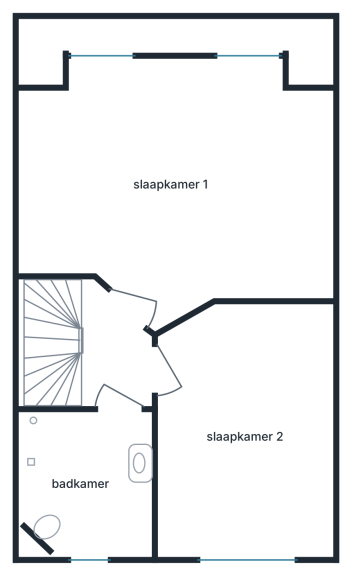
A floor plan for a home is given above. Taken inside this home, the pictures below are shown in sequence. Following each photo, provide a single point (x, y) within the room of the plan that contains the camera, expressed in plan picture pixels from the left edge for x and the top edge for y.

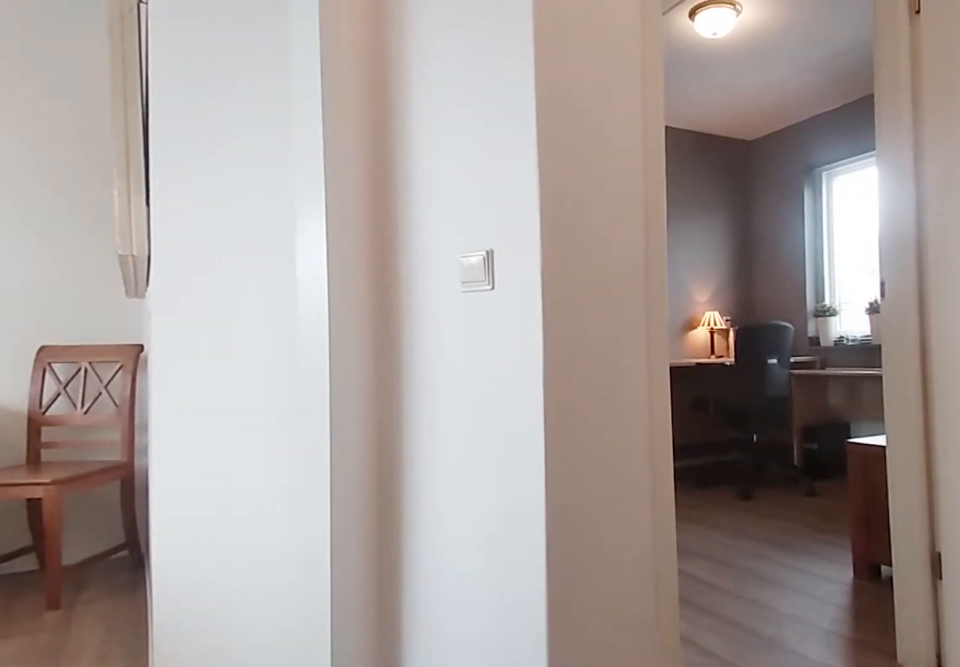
(113, 353)
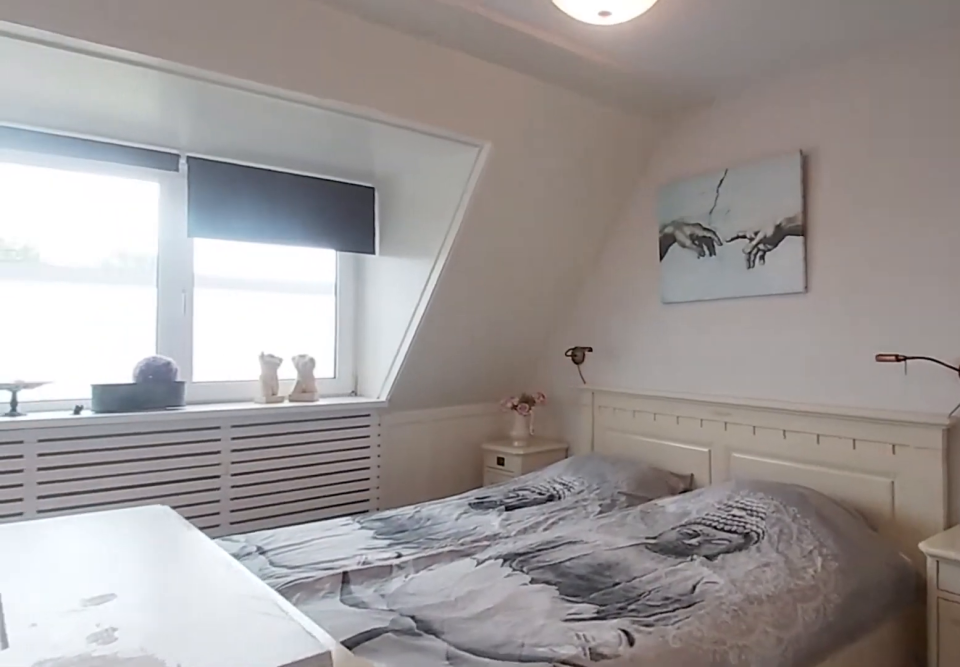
(179, 182)
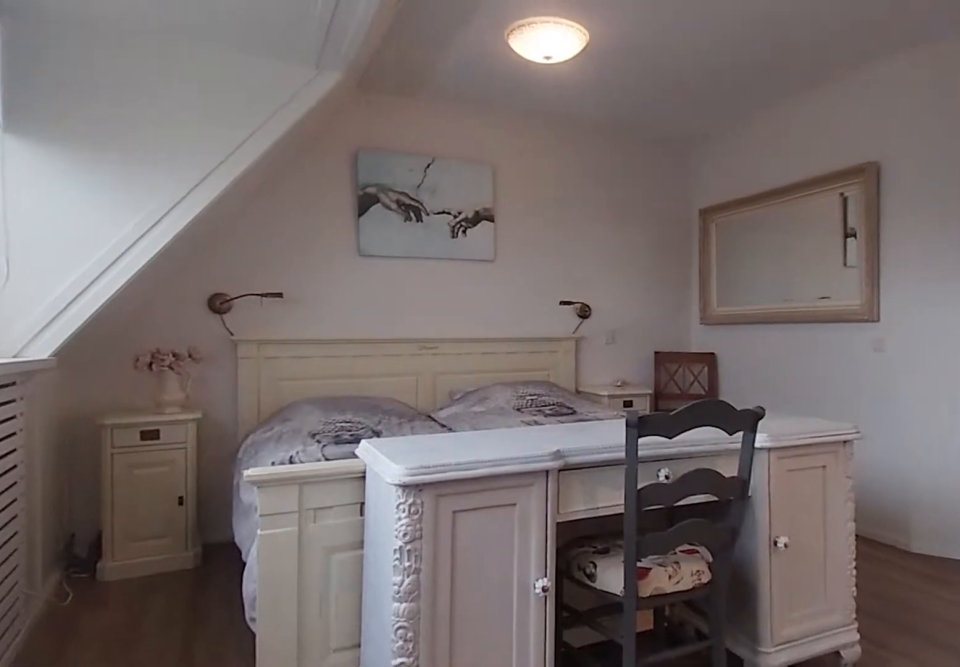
(179, 182)
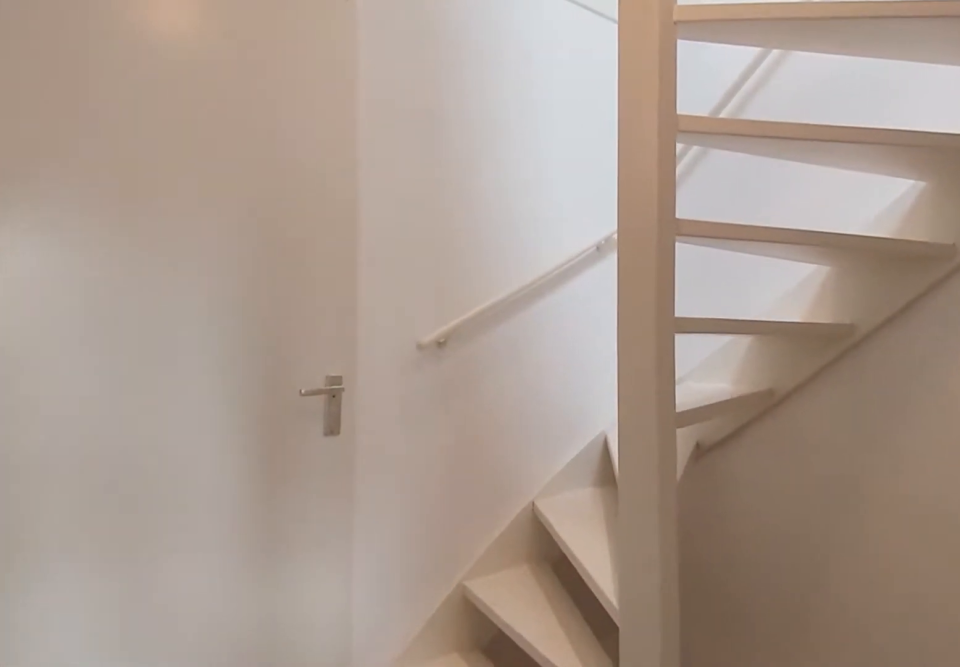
(113, 354)
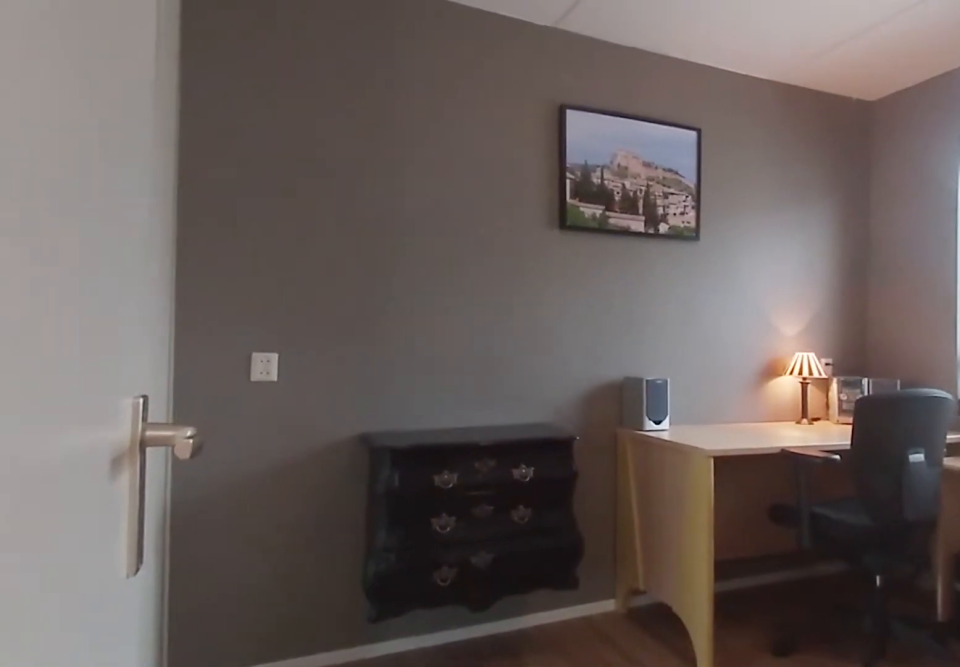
(245, 431)
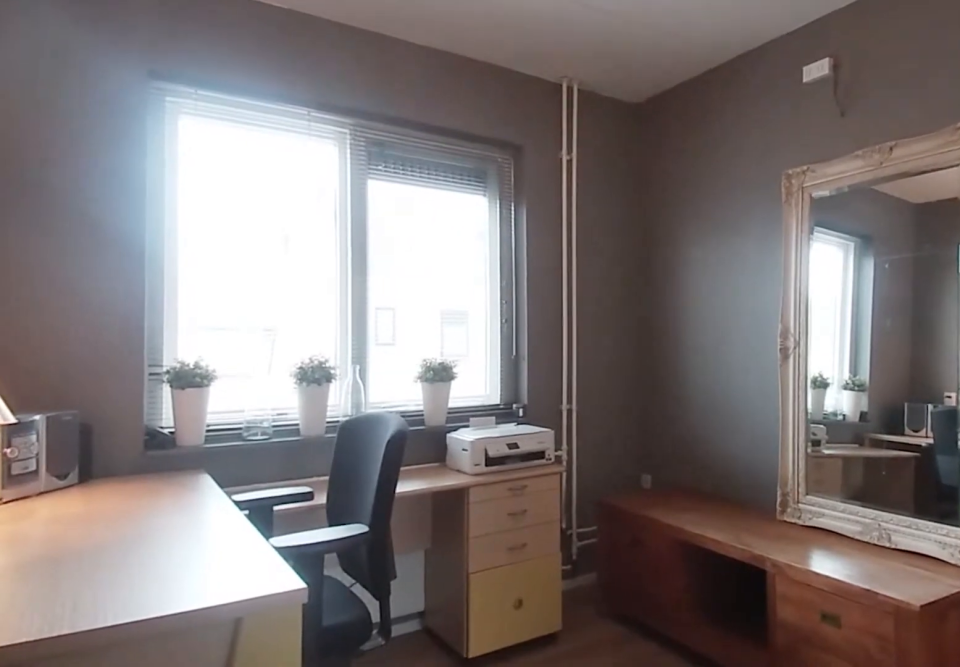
(245, 431)
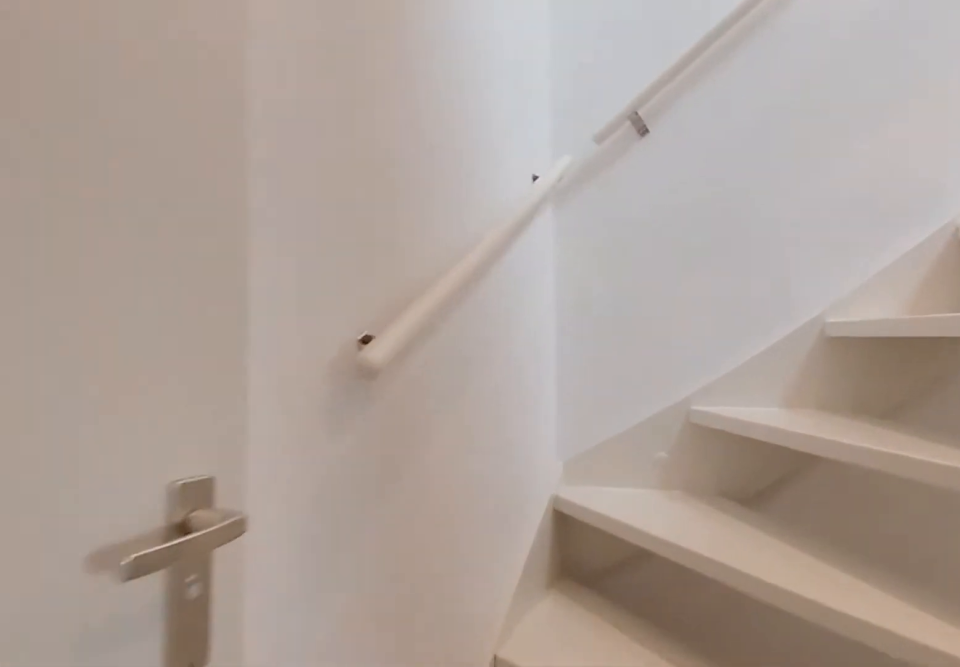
(113, 354)
